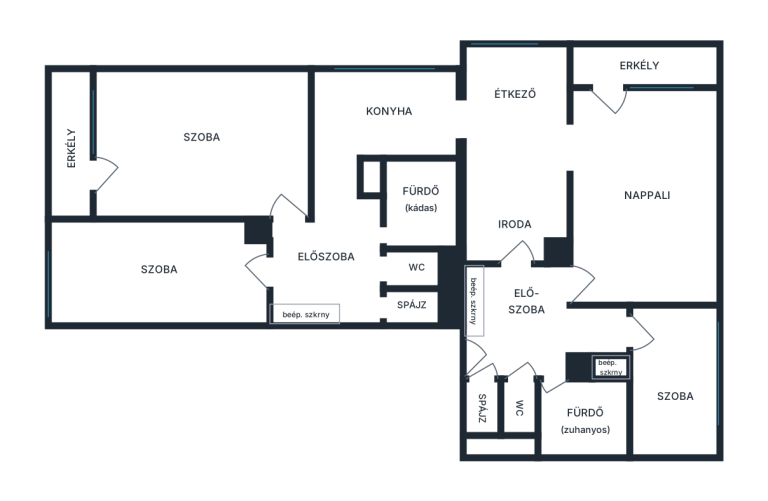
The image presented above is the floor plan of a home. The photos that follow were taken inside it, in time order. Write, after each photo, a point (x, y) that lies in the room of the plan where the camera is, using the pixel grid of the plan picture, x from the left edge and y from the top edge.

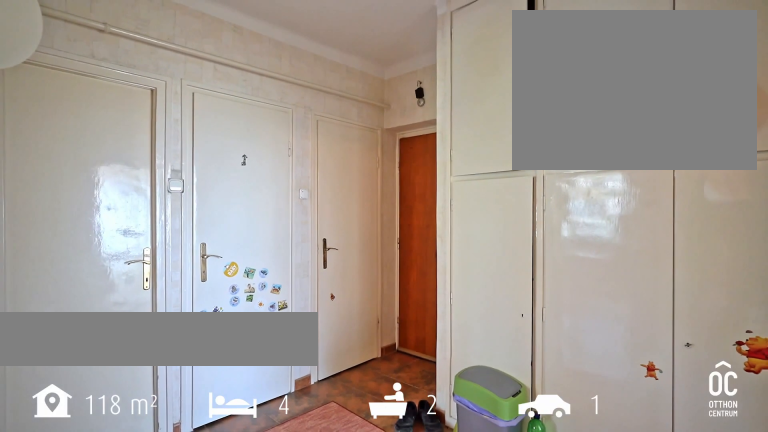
(339, 257)
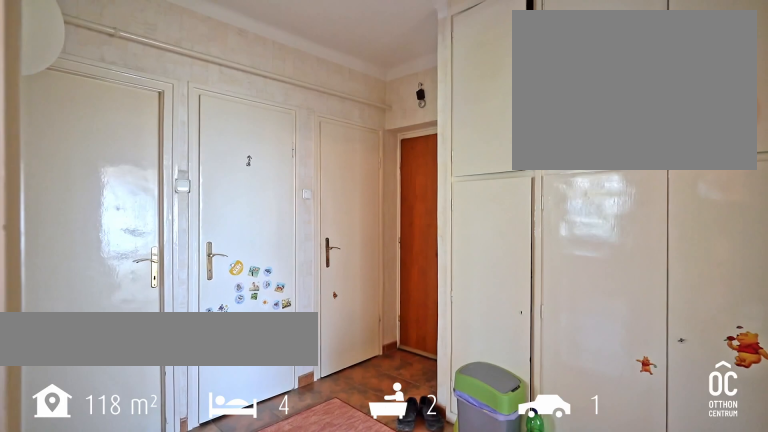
(338, 257)
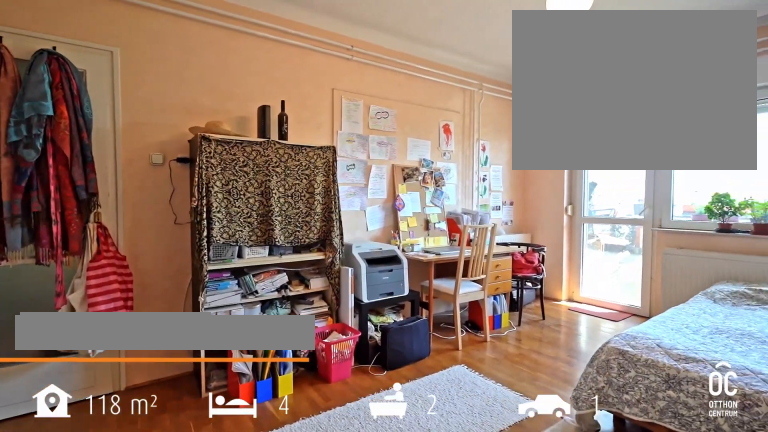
(201, 143)
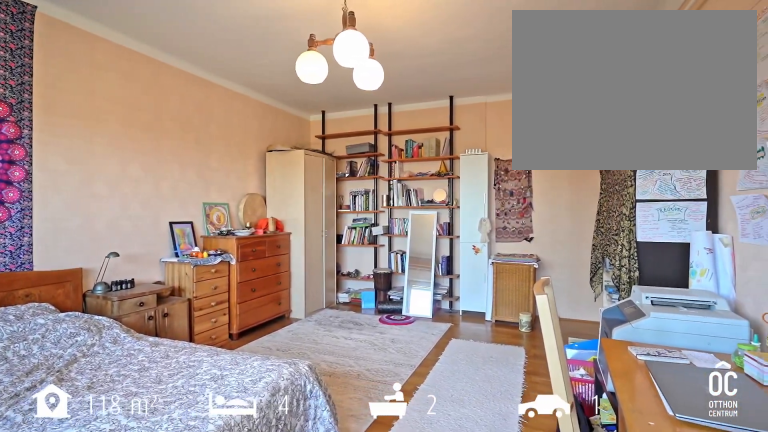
(201, 144)
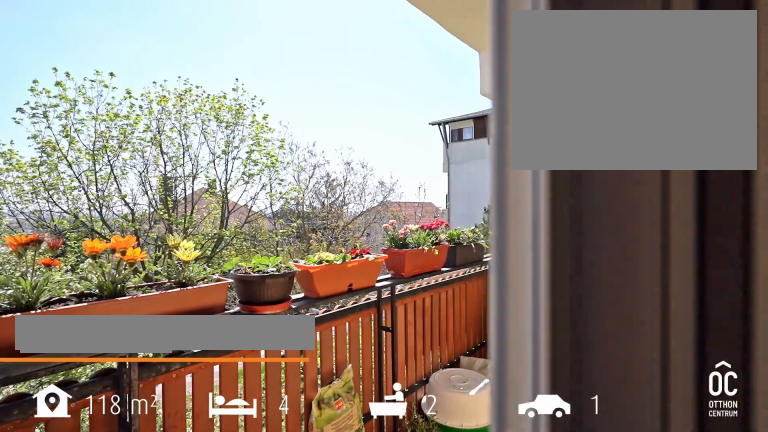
(71, 148)
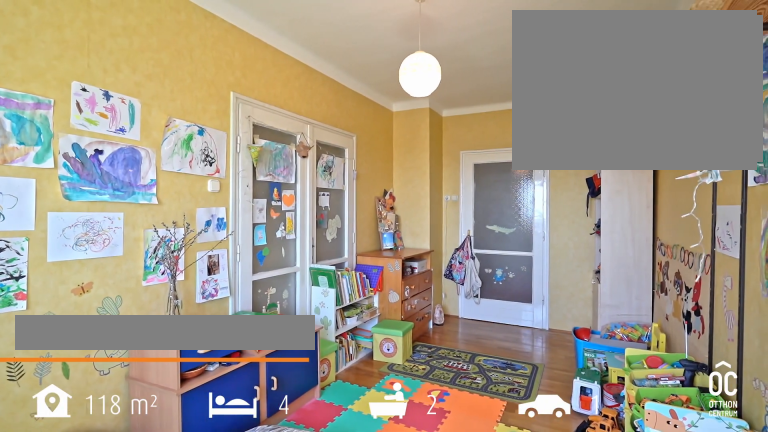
(163, 268)
